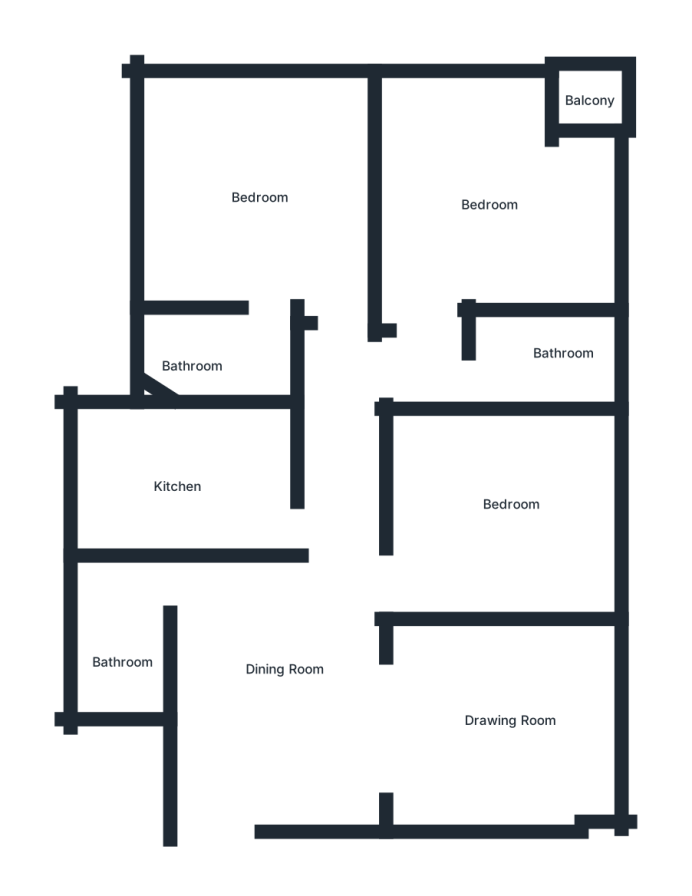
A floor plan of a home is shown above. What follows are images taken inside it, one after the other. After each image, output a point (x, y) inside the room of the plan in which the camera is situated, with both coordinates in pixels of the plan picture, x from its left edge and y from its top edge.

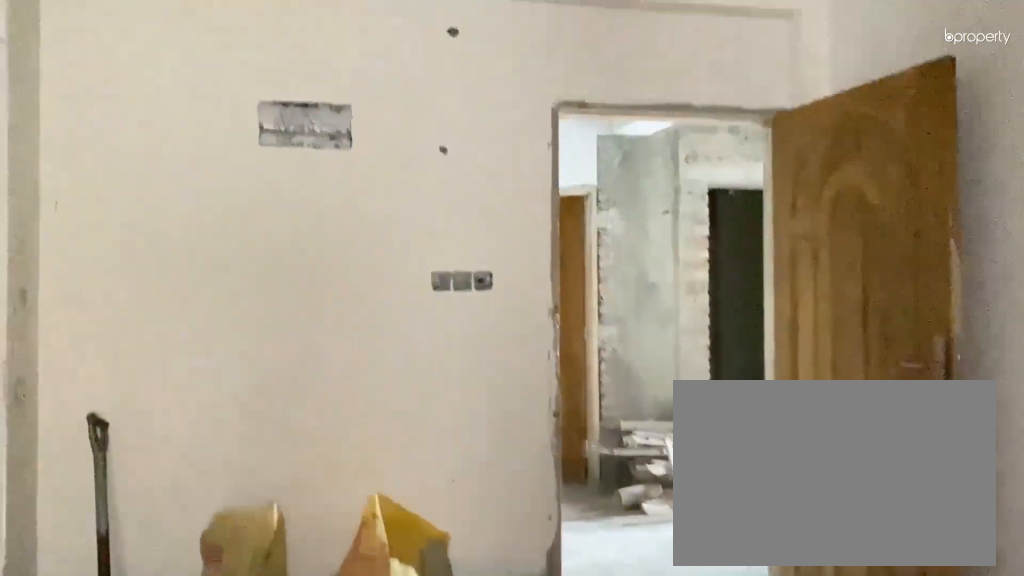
(266, 681)
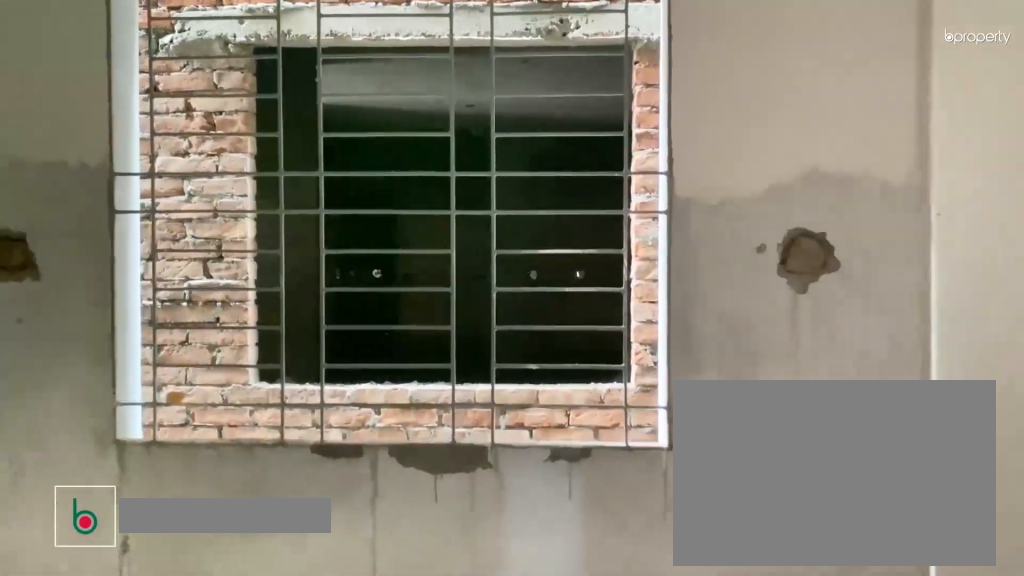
(505, 725)
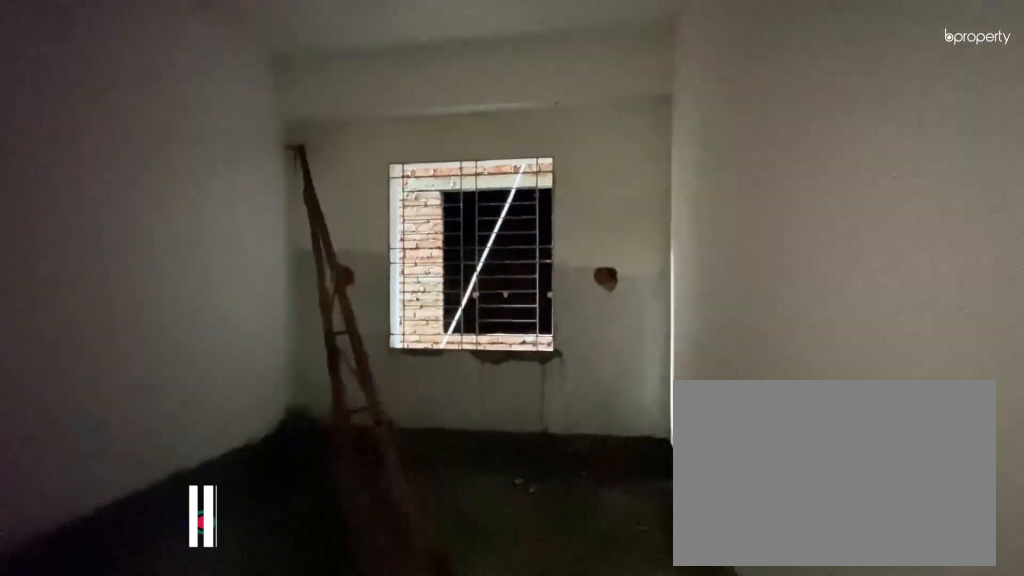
(510, 518)
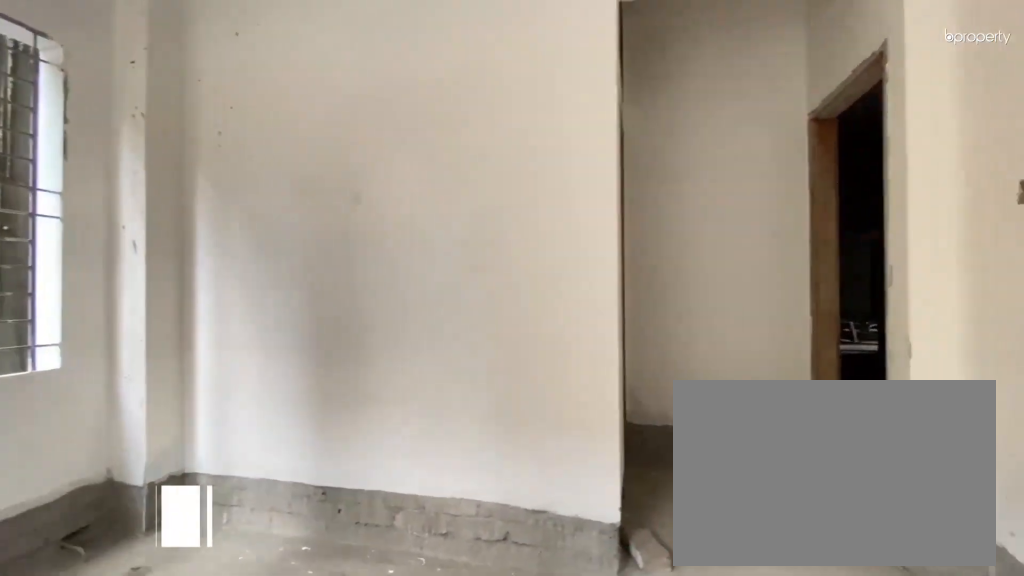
(486, 207)
